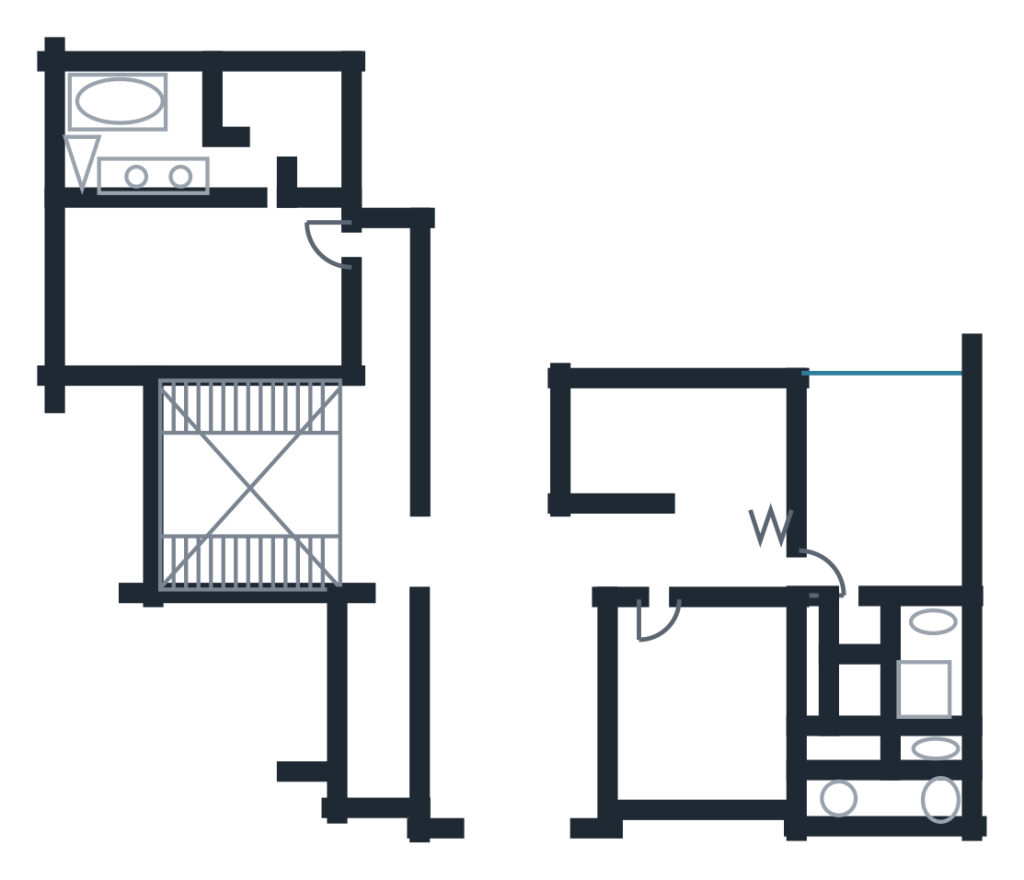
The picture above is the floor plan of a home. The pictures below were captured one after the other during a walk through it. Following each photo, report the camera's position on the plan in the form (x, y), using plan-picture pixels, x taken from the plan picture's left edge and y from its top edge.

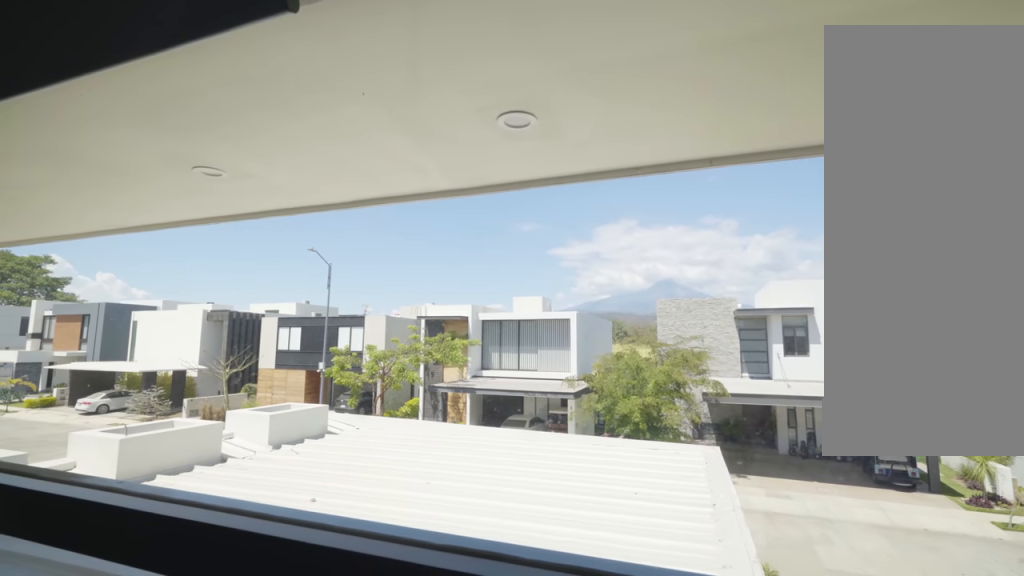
(706, 780)
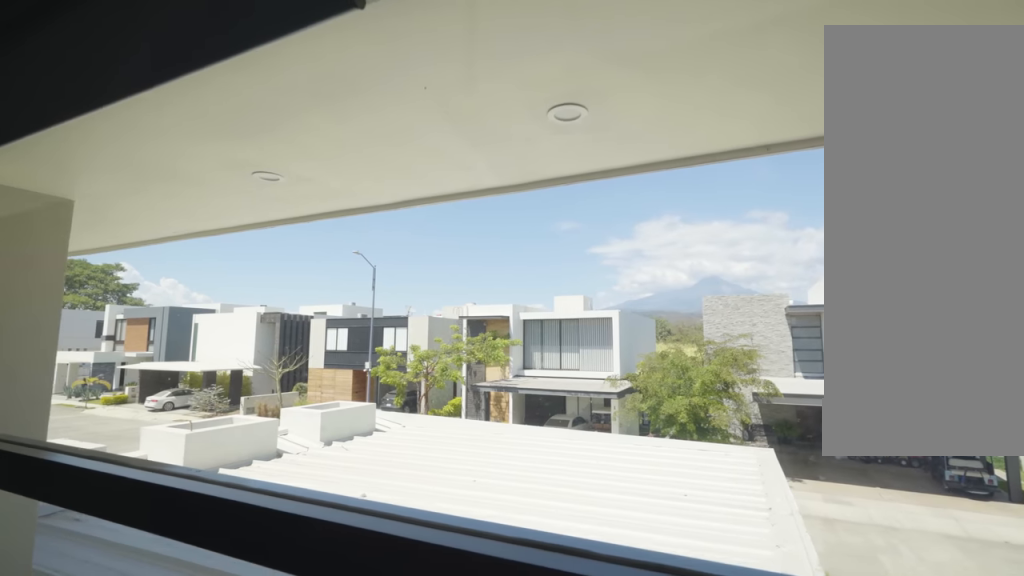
(703, 782)
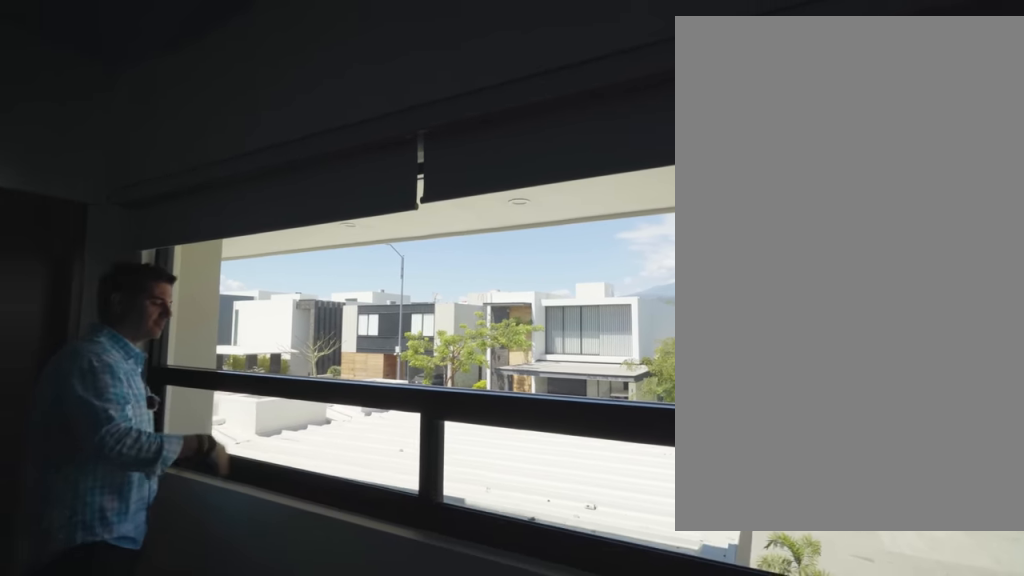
(703, 782)
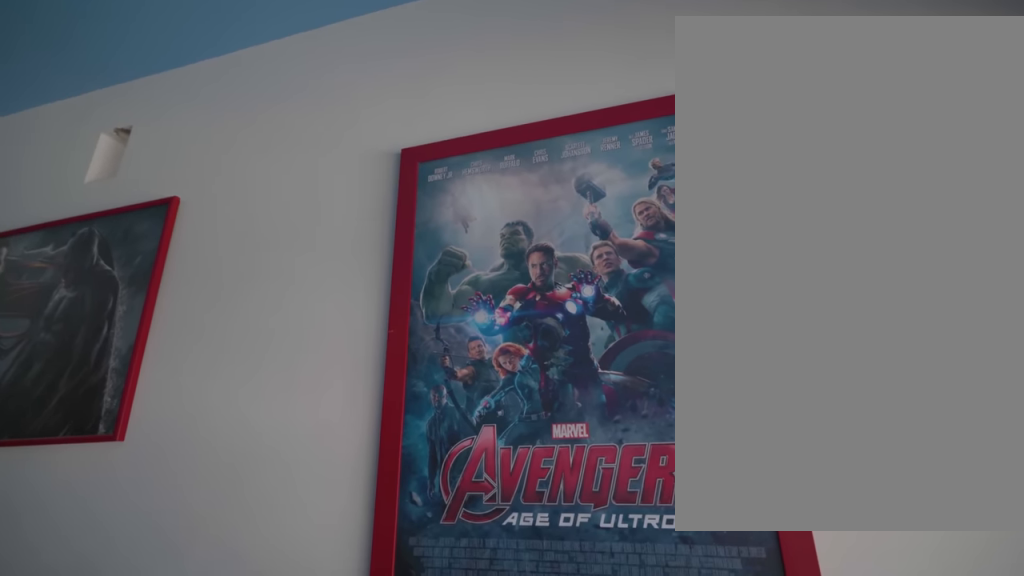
(739, 791)
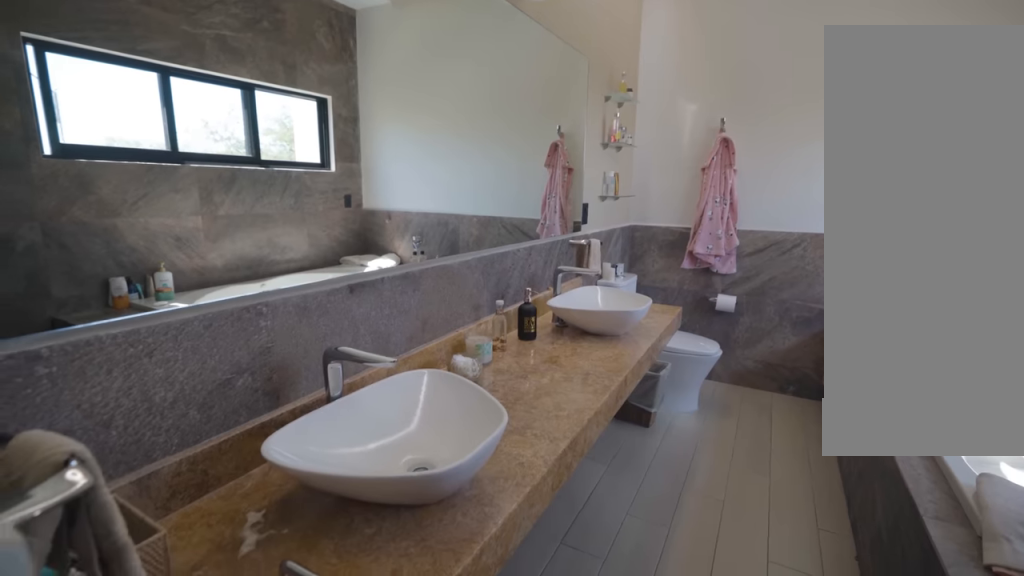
(199, 145)
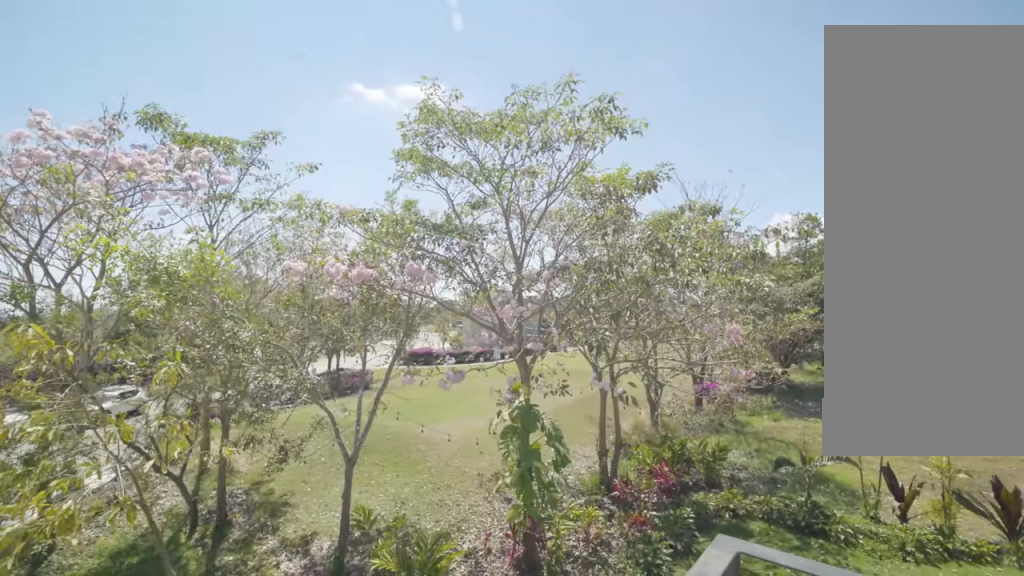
(400, 87)
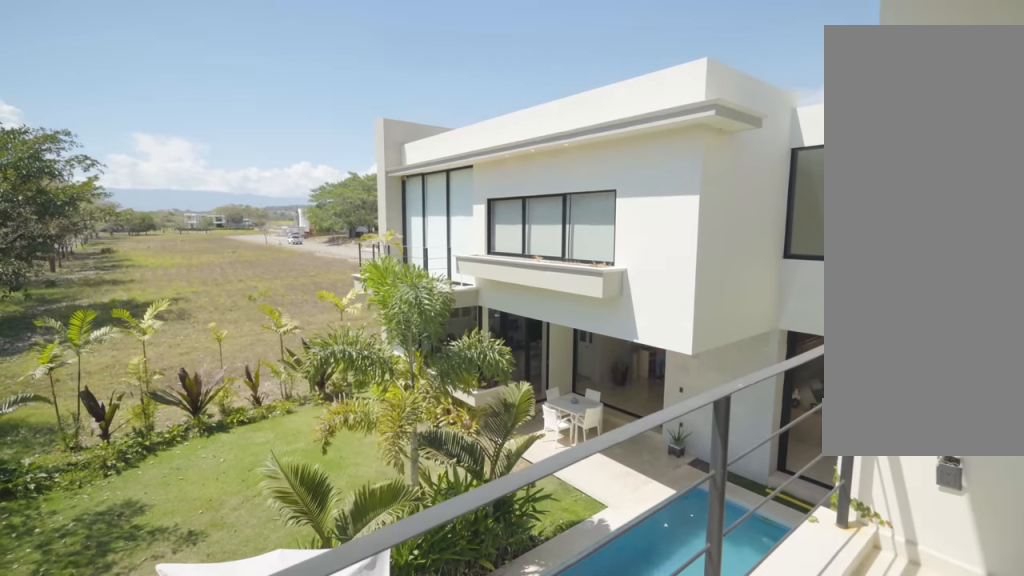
(415, 160)
